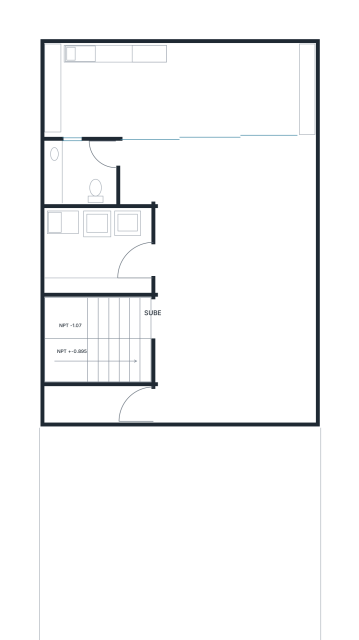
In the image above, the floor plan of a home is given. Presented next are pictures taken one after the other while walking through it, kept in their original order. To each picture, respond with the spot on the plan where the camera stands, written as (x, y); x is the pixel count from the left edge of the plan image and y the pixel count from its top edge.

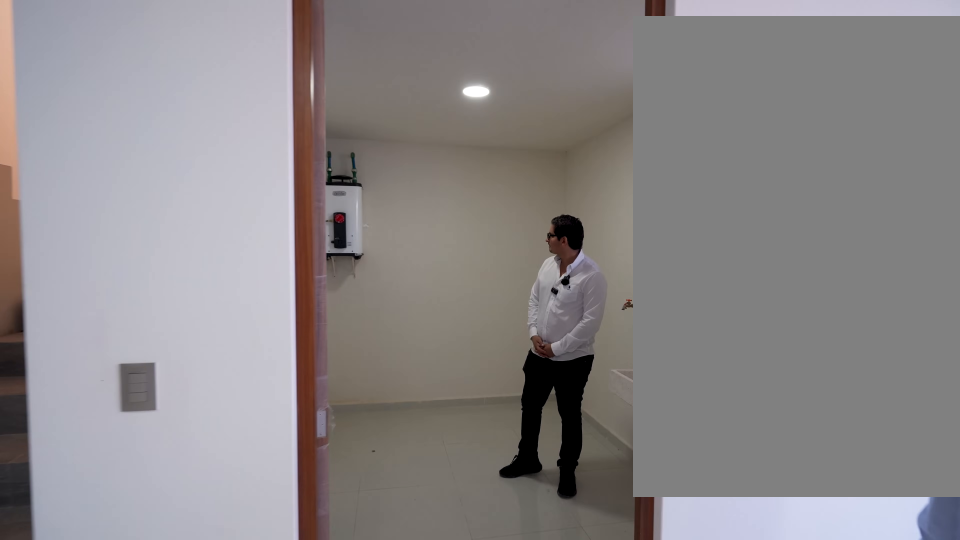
(242, 266)
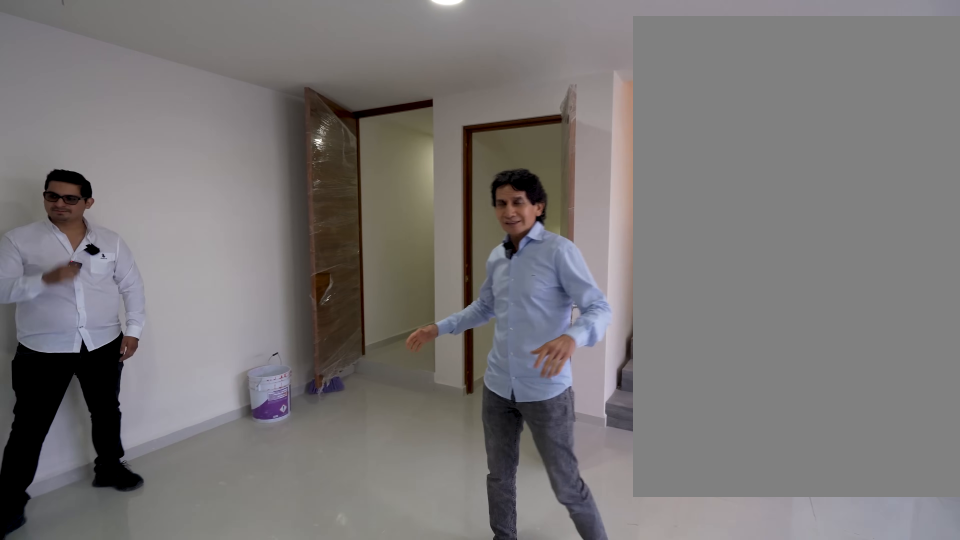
(280, 291)
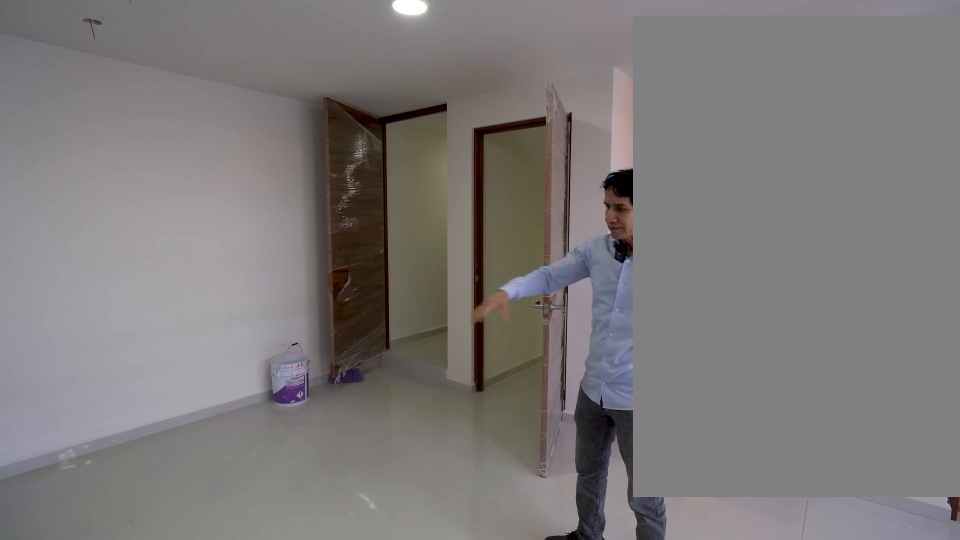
(280, 291)
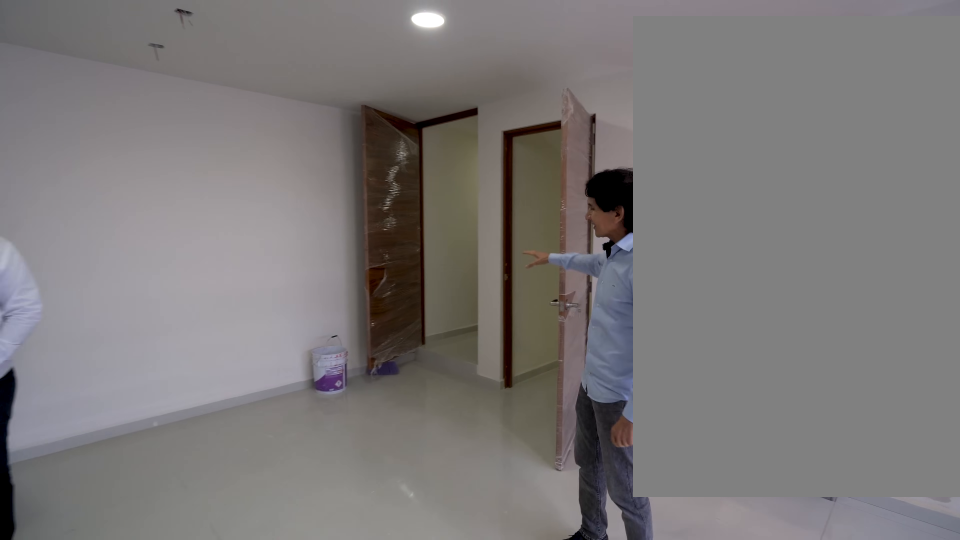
(280, 291)
